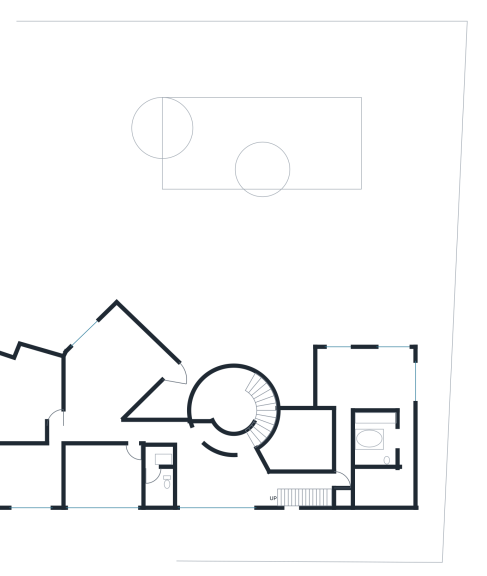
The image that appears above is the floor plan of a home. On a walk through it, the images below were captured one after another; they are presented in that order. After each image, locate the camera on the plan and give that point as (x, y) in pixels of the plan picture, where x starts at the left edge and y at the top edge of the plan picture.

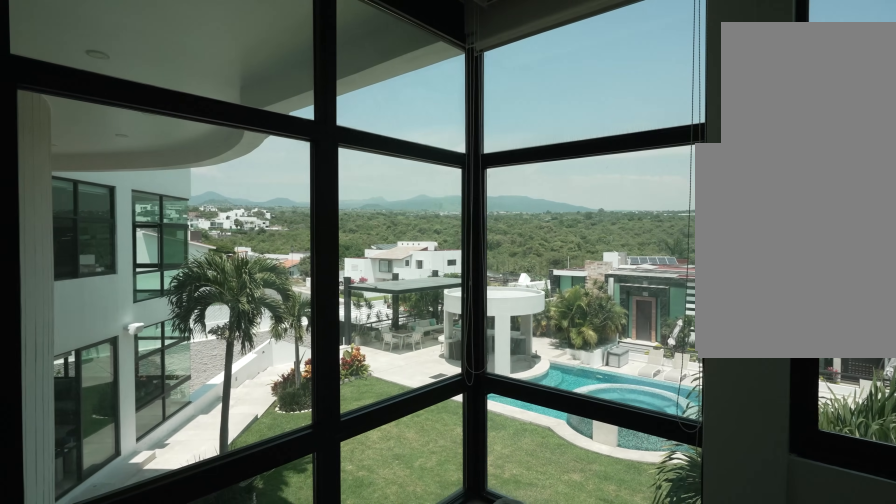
(357, 360)
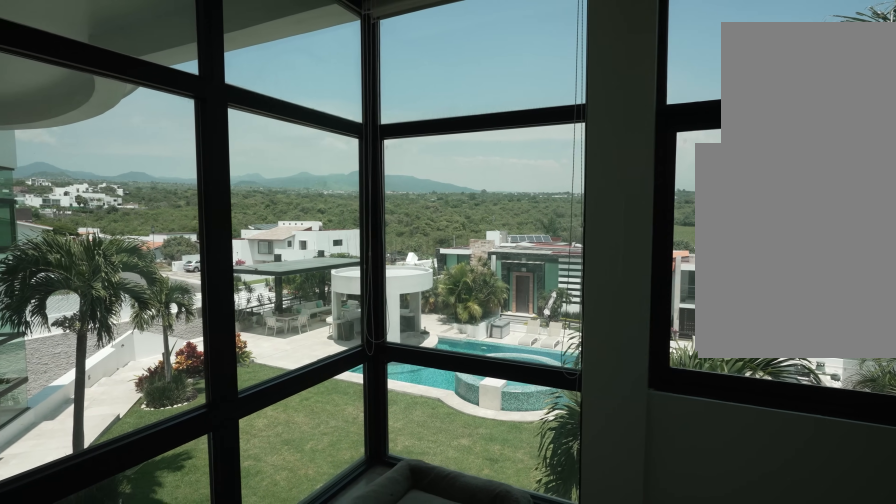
(357, 360)
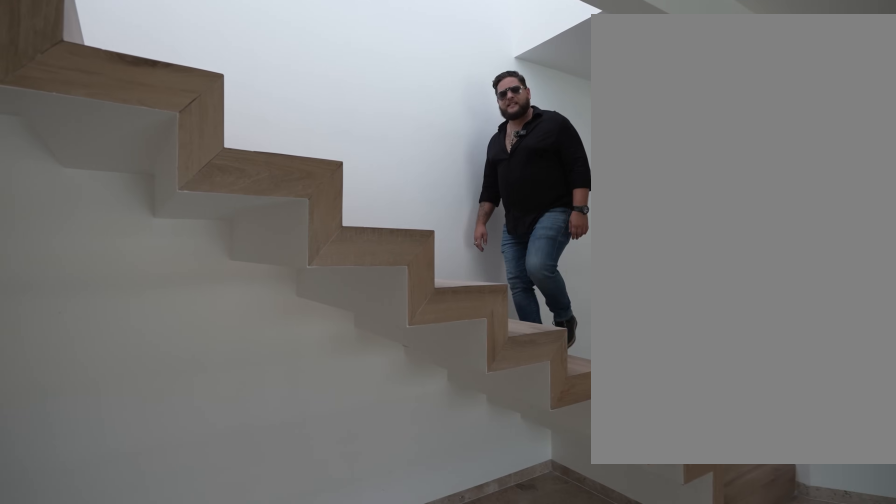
(315, 478)
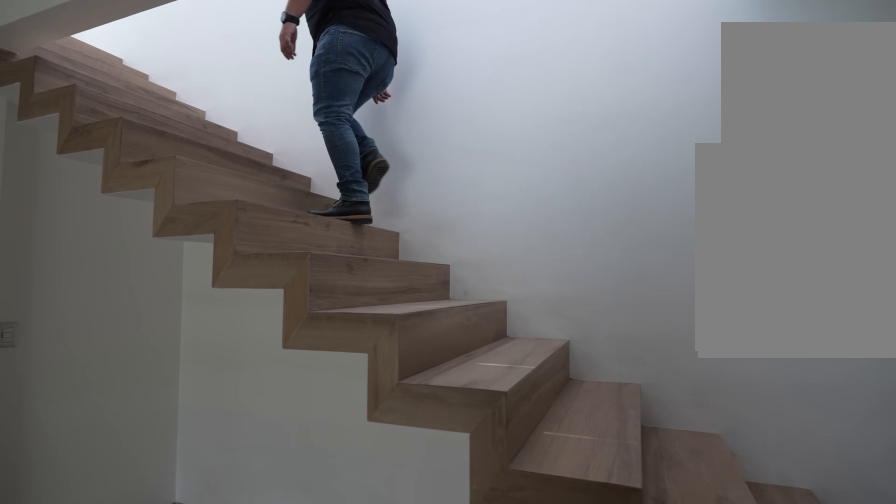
(287, 479)
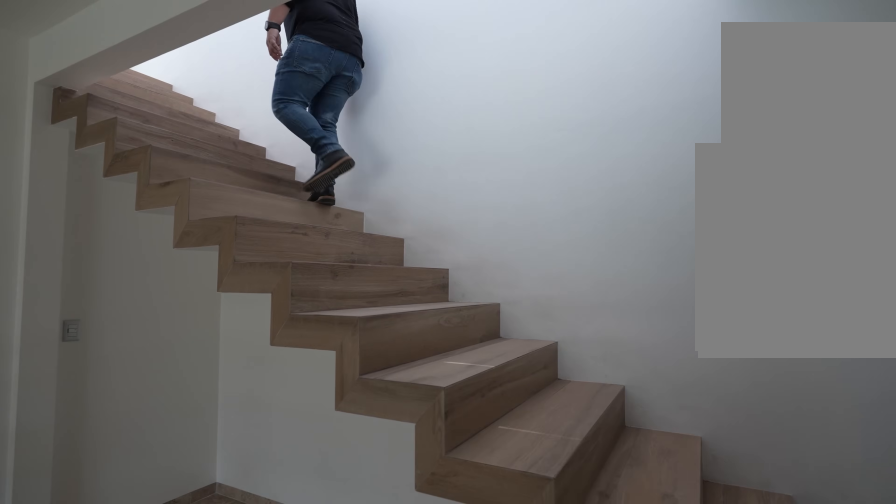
(281, 481)
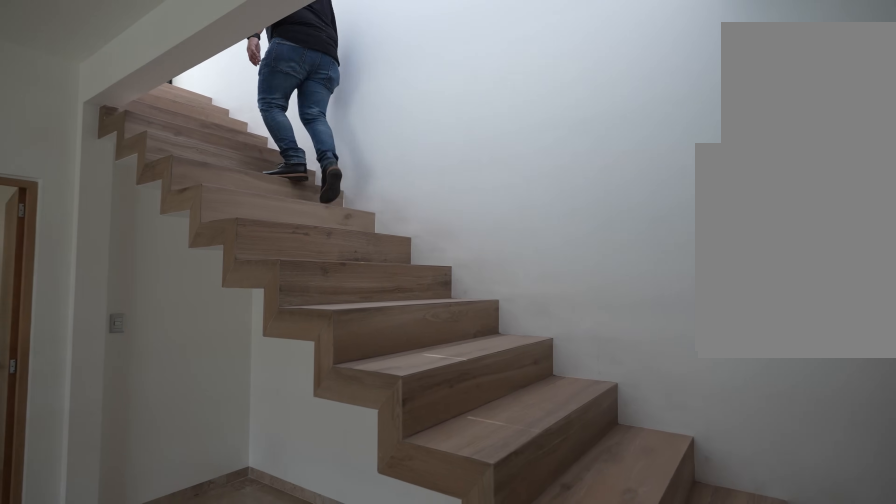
(278, 482)
